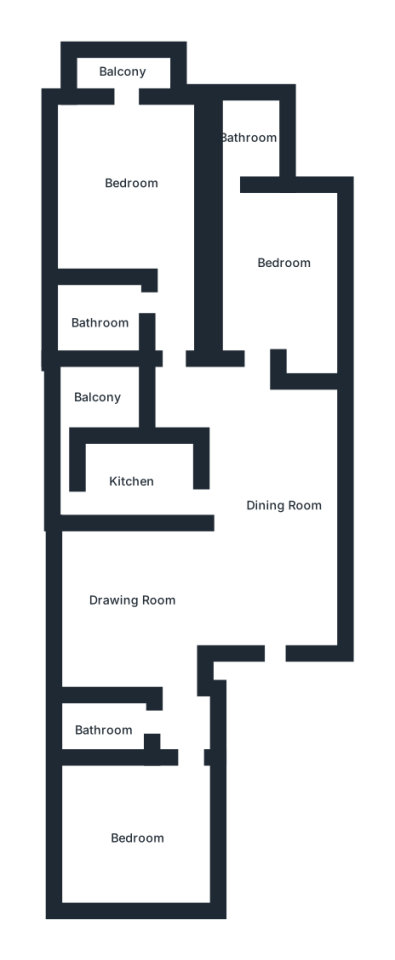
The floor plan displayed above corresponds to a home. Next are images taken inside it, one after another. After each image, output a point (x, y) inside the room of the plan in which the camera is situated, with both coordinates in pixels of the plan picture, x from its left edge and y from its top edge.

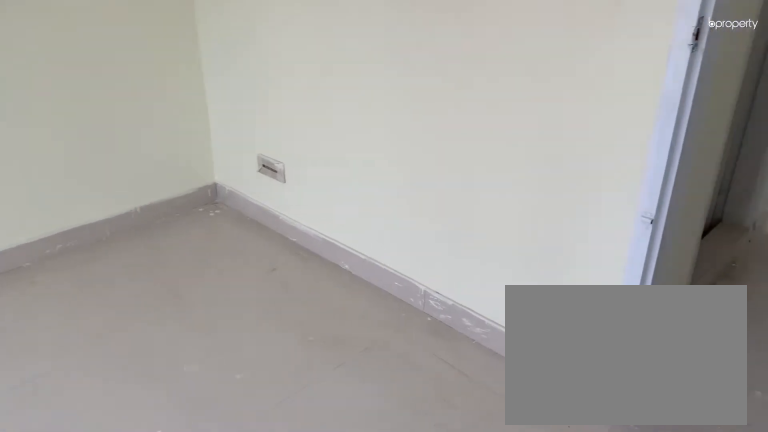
(135, 835)
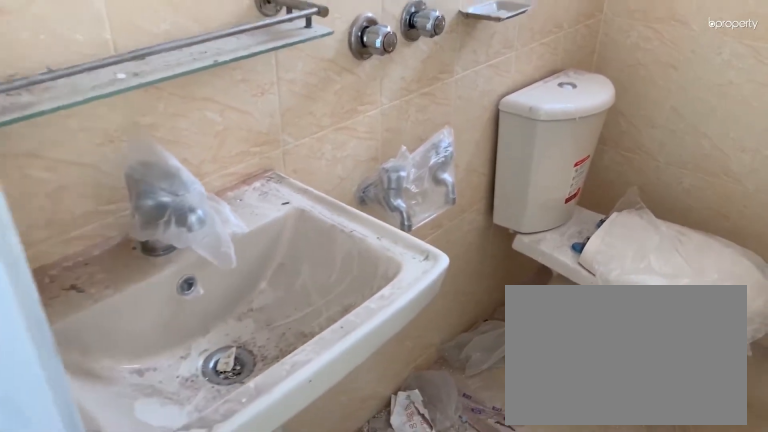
(110, 722)
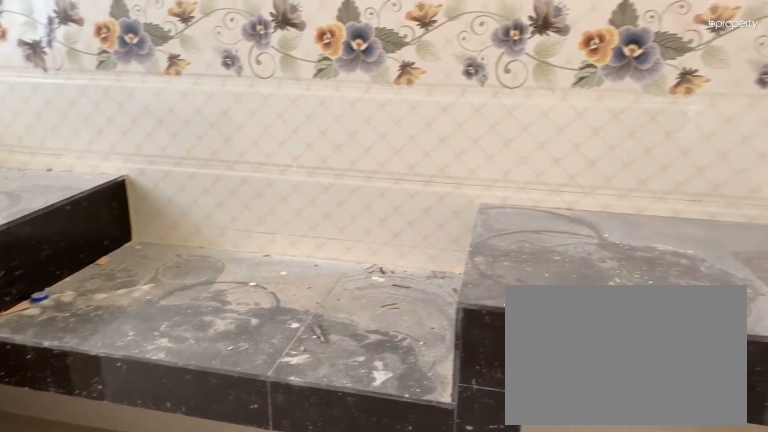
(137, 477)
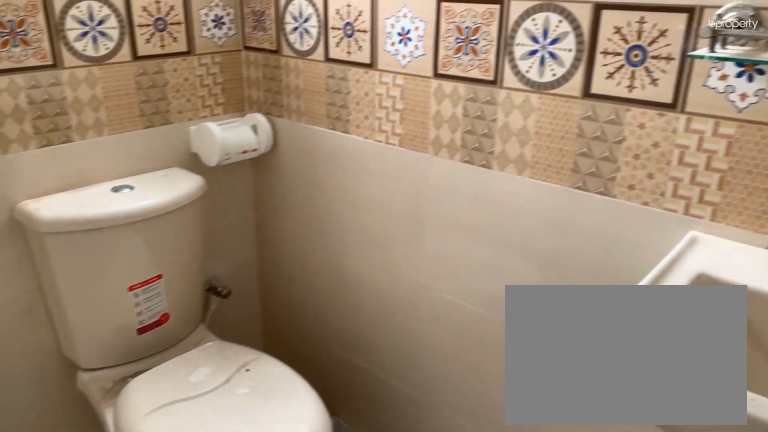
(248, 144)
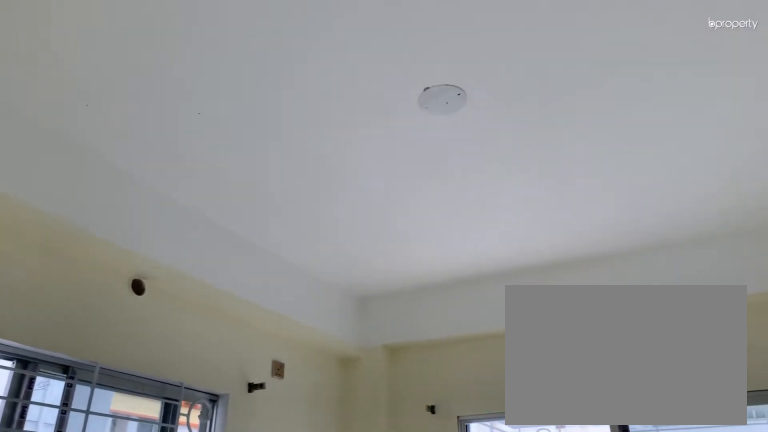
(121, 171)
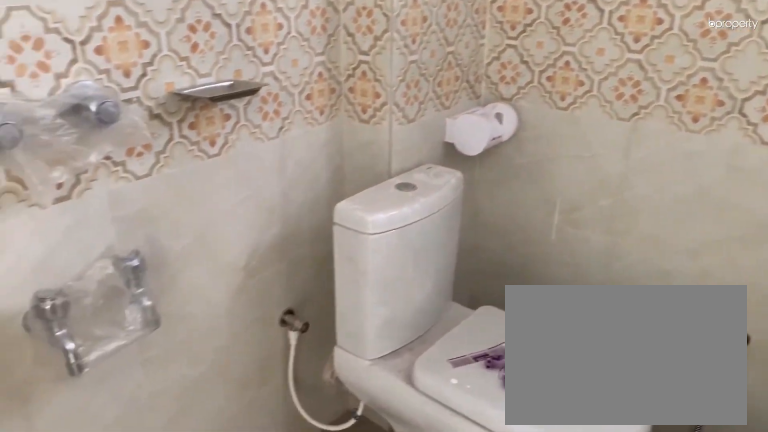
(101, 318)
